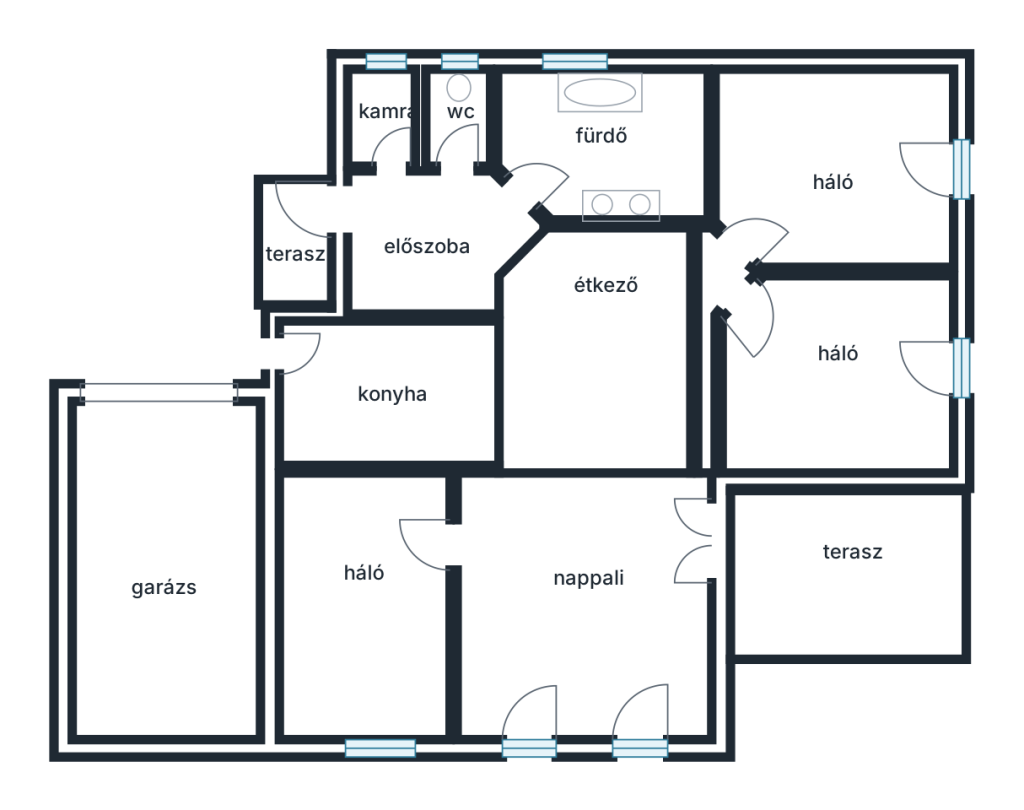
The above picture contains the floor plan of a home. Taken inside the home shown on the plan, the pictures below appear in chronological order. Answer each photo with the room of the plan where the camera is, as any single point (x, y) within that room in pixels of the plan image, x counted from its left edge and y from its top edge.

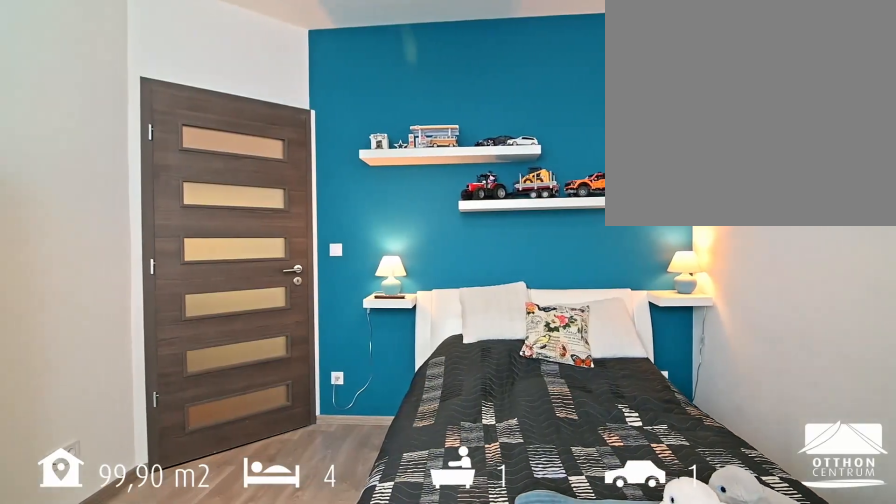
(843, 175)
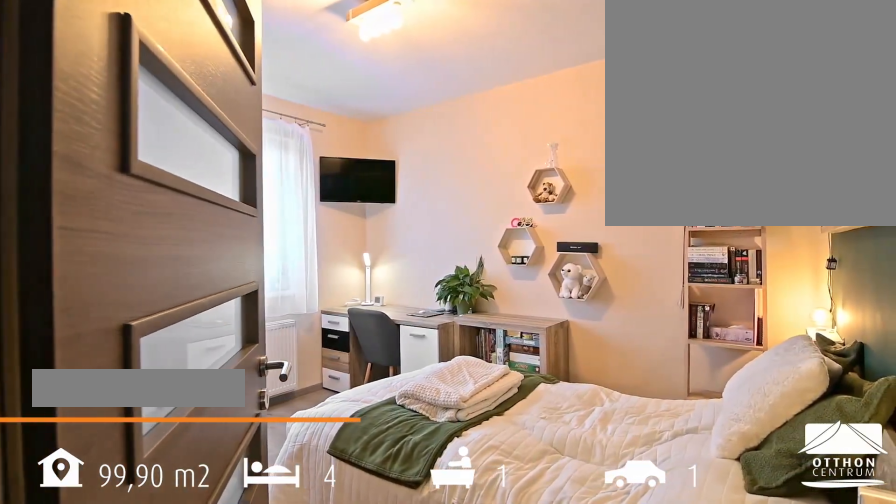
(843, 352)
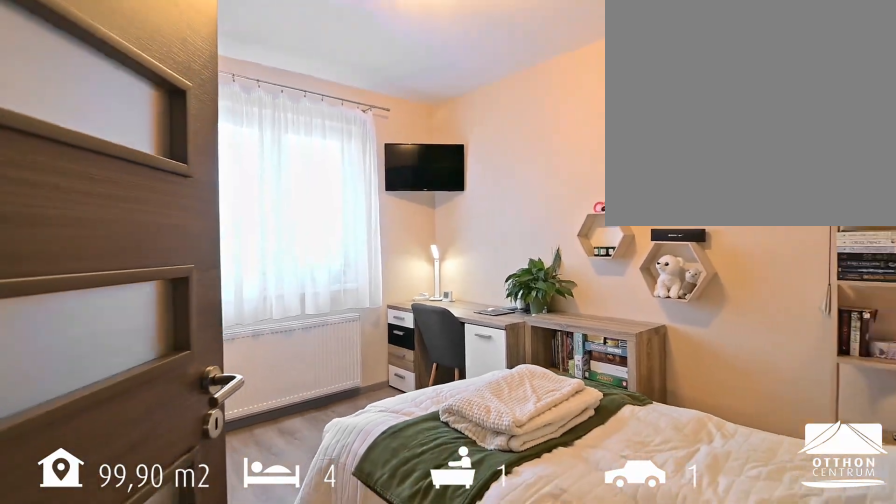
(843, 352)
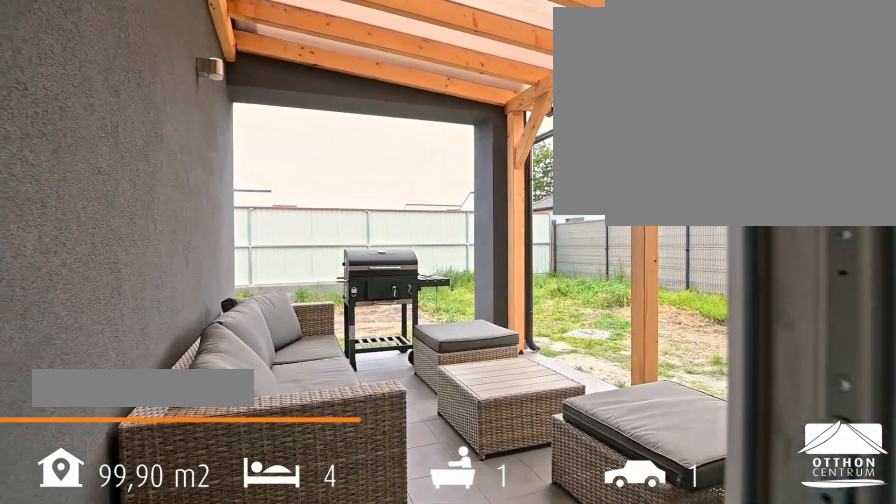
(848, 564)
